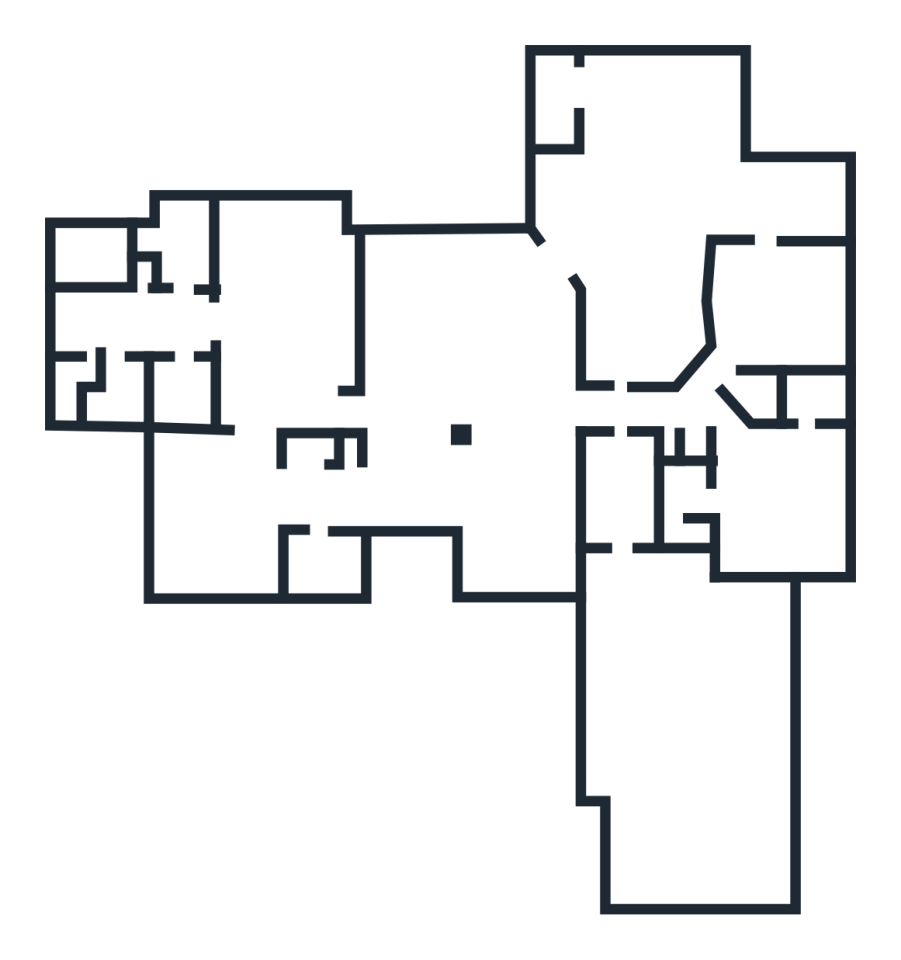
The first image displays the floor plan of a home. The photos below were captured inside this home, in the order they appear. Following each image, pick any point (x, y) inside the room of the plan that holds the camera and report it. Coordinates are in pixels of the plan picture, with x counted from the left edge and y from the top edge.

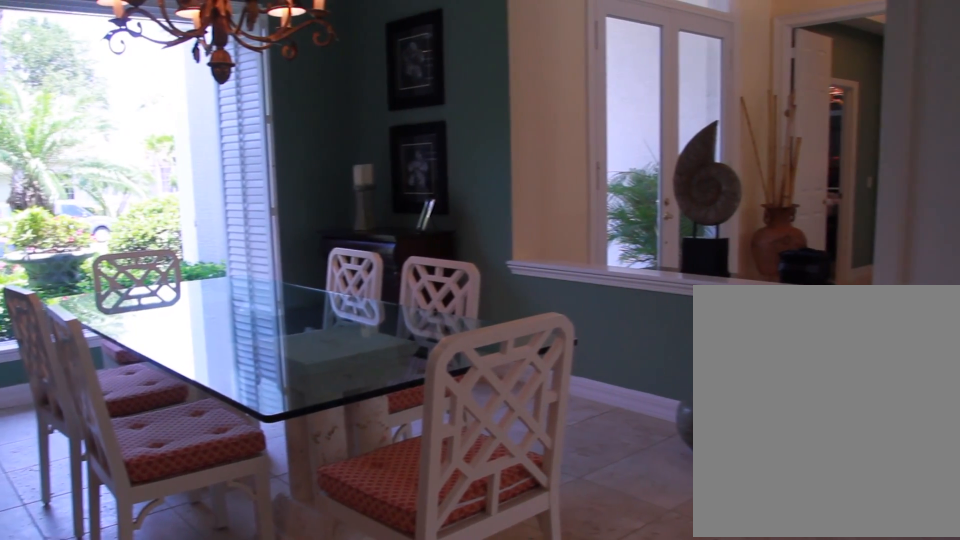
(520, 511)
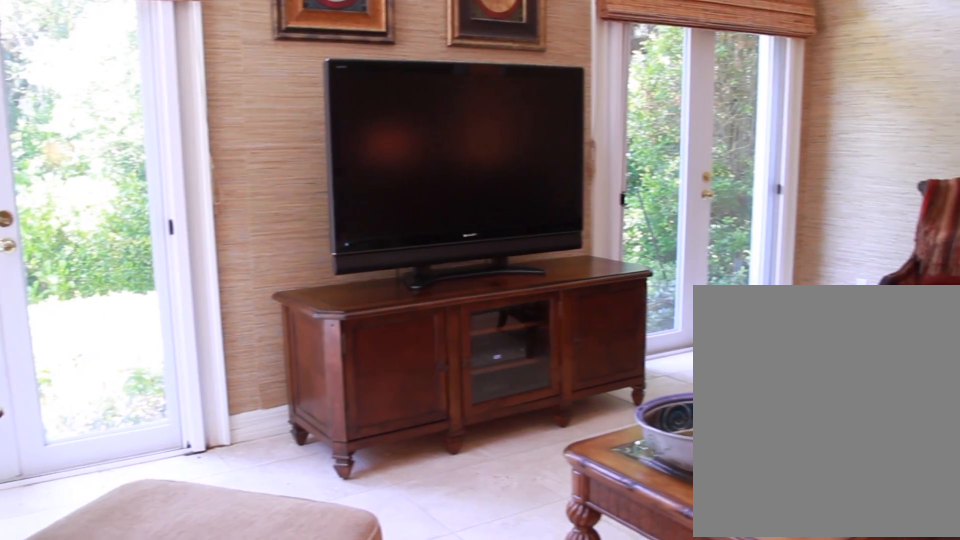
(660, 138)
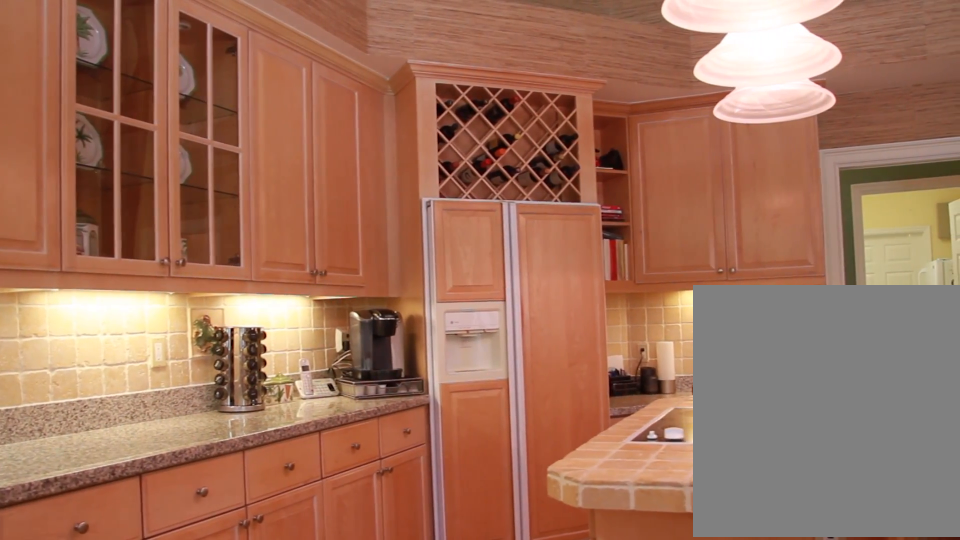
(641, 306)
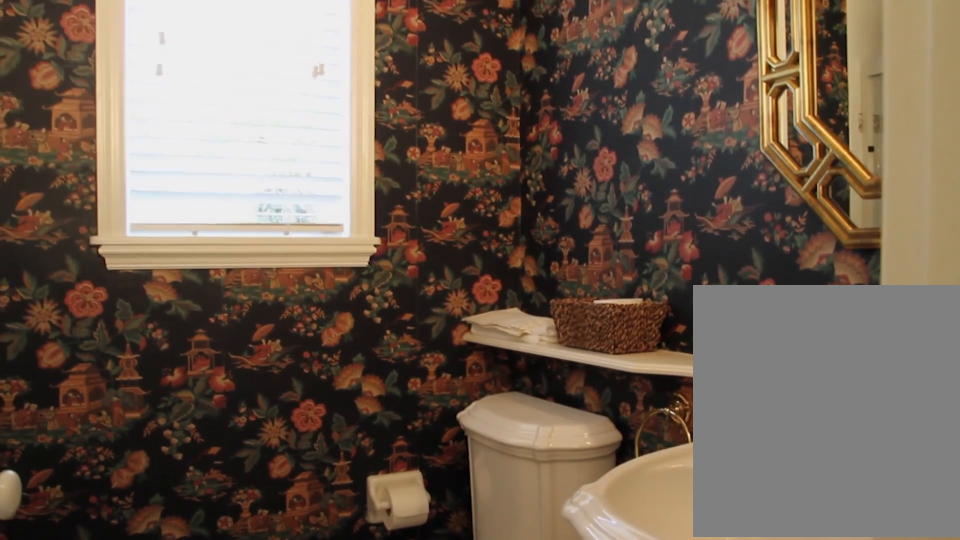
(320, 548)
